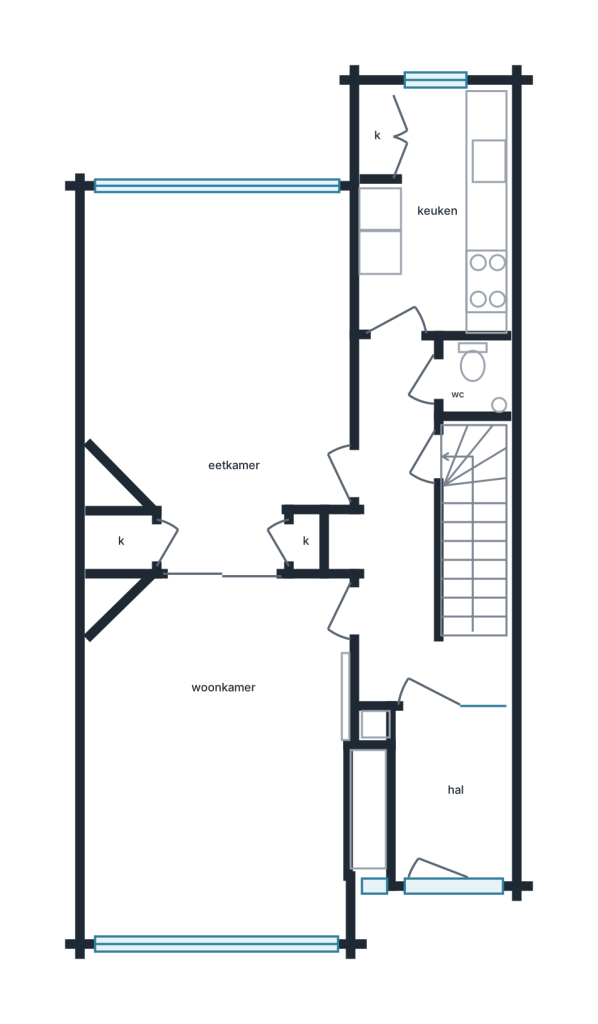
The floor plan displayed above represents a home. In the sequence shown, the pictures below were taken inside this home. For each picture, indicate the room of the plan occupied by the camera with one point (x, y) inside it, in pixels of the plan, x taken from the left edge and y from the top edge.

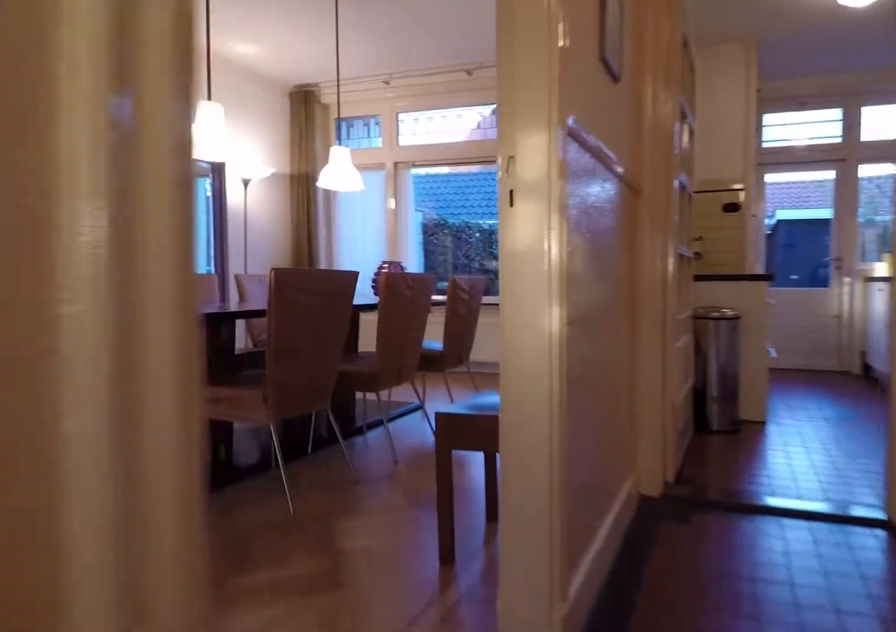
(405, 547)
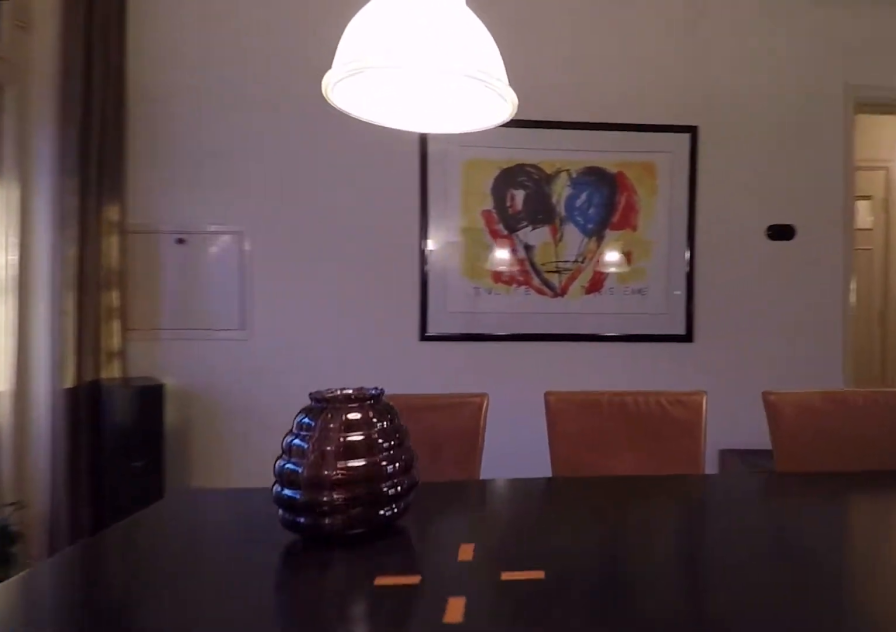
(228, 370)
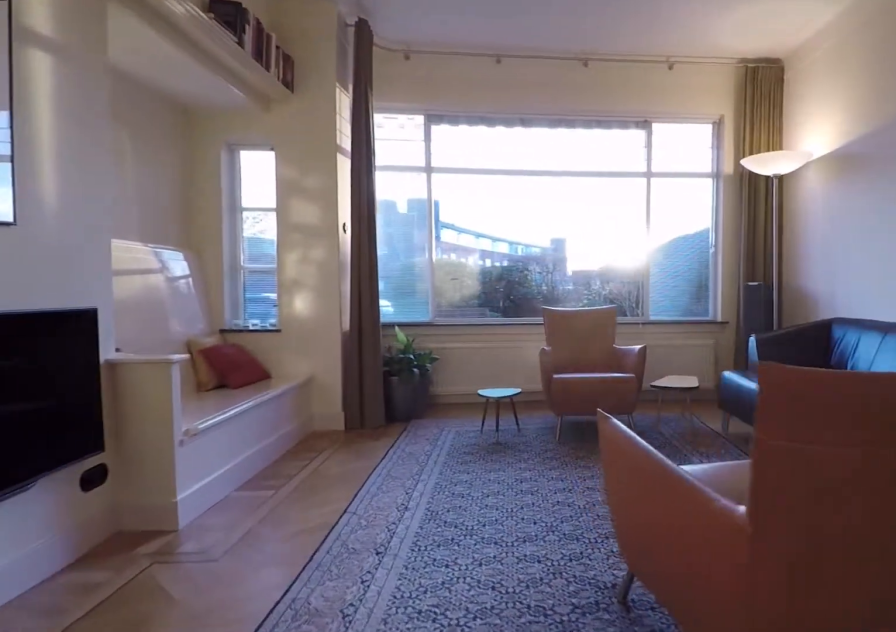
(235, 747)
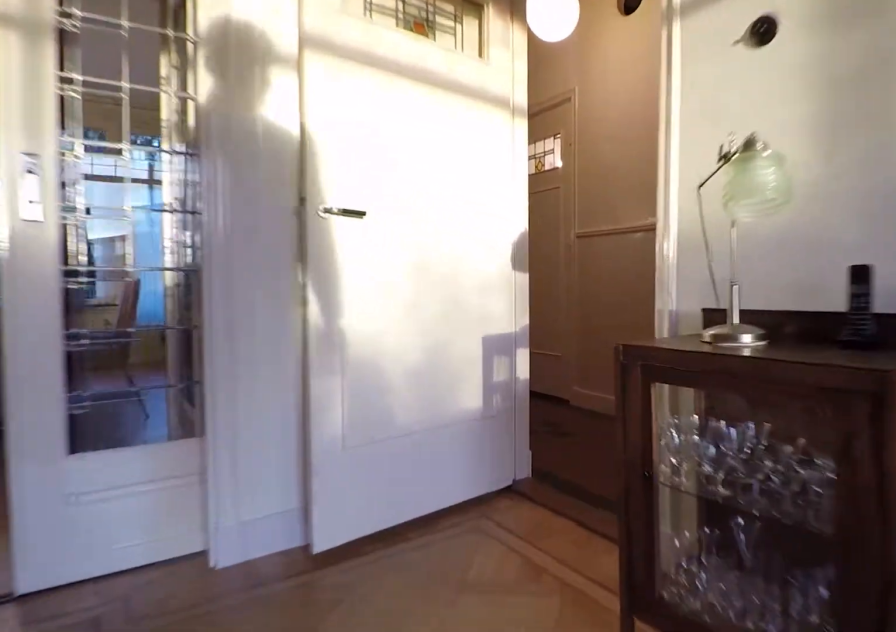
(235, 747)
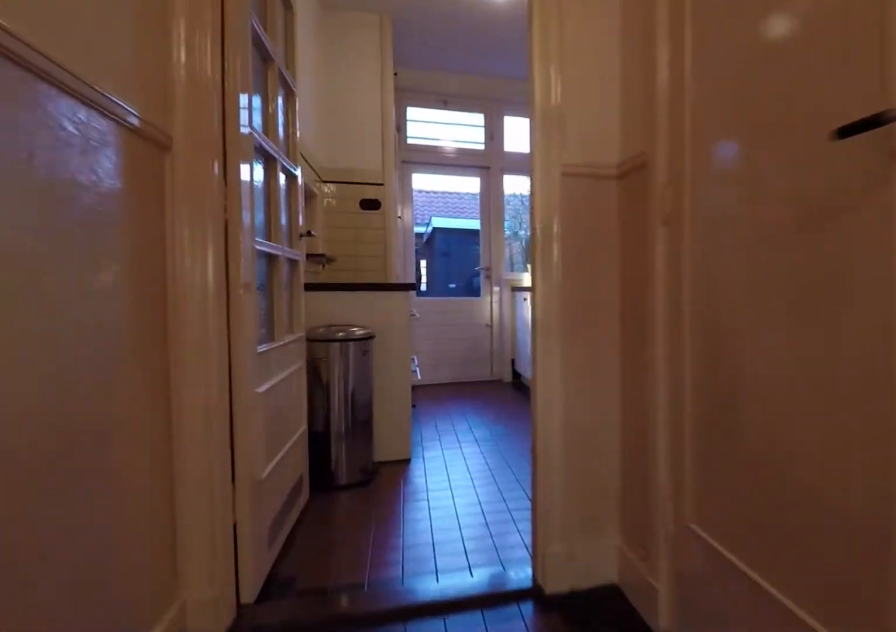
(404, 545)
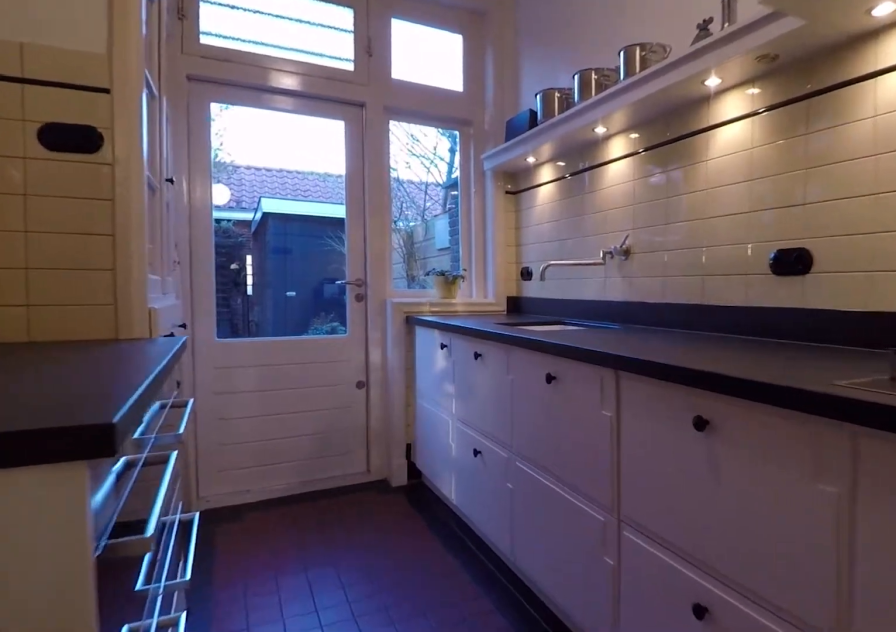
(440, 217)
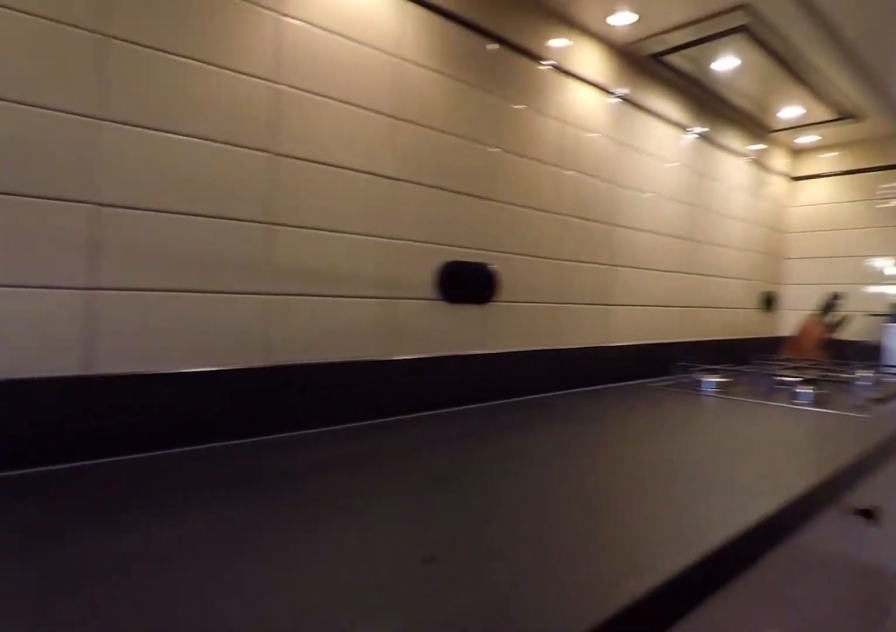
(440, 217)
